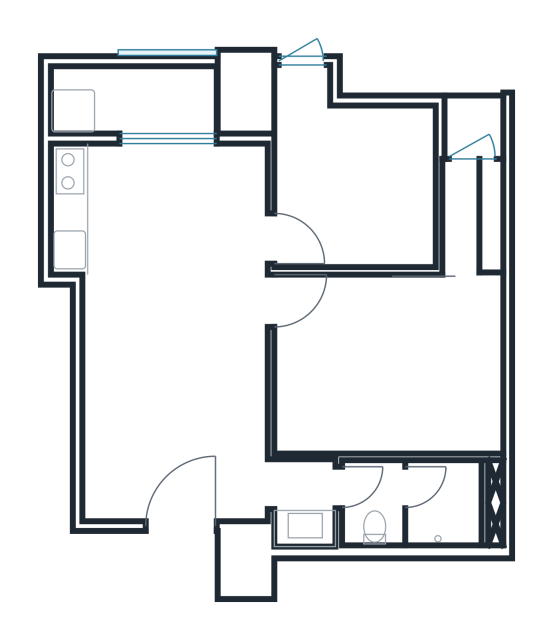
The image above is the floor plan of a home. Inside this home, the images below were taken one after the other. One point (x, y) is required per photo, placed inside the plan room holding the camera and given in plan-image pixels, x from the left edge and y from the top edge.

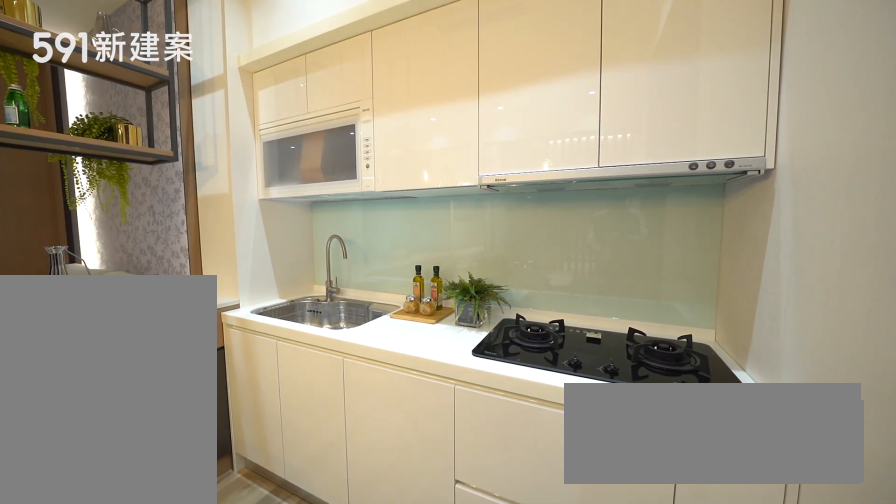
(88, 212)
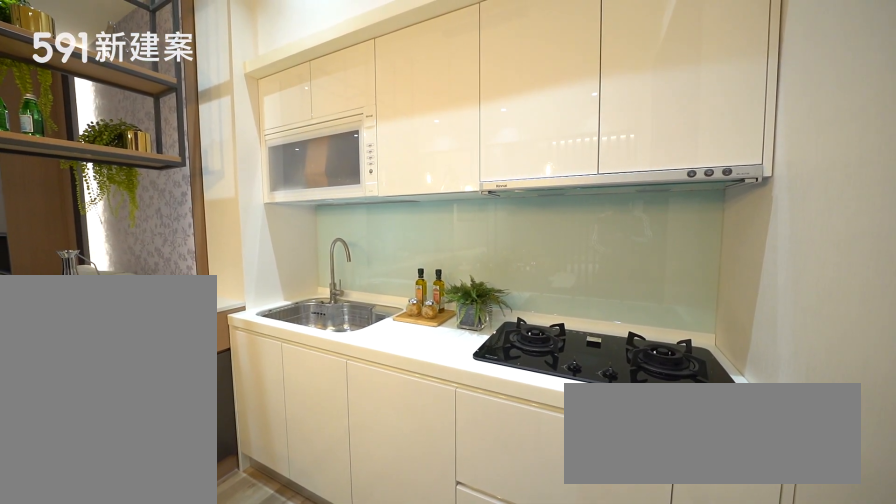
(88, 212)
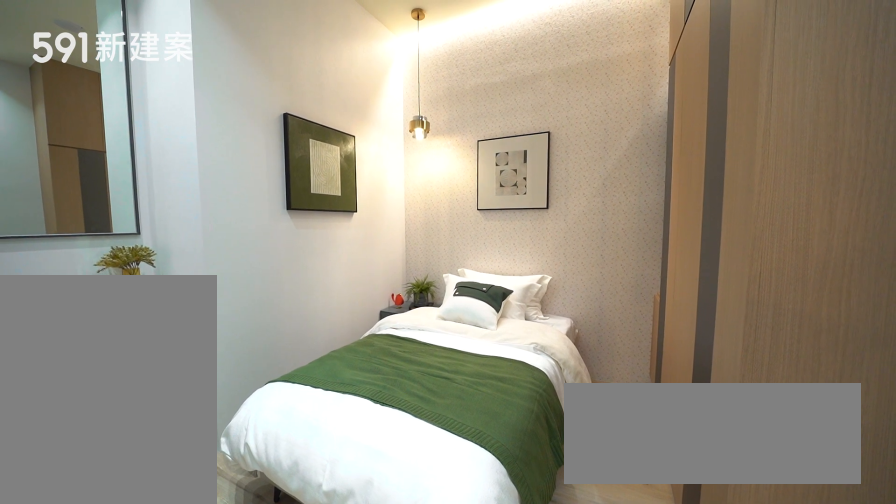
(358, 183)
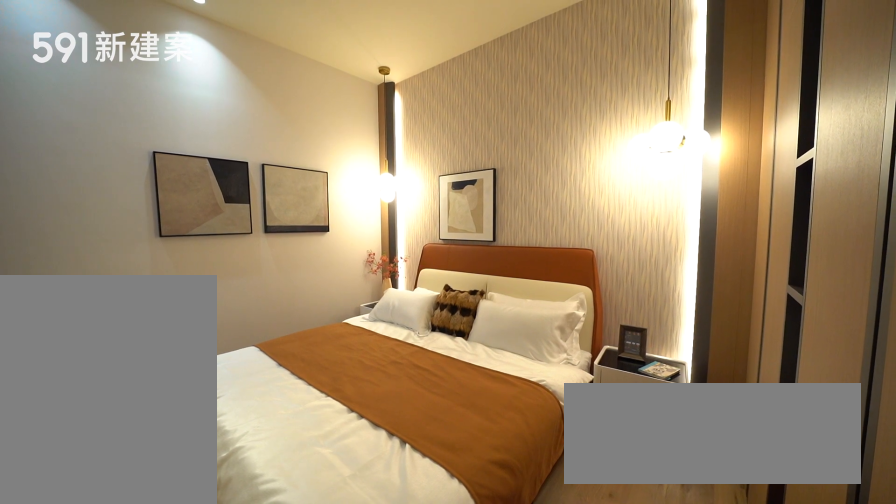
(389, 360)
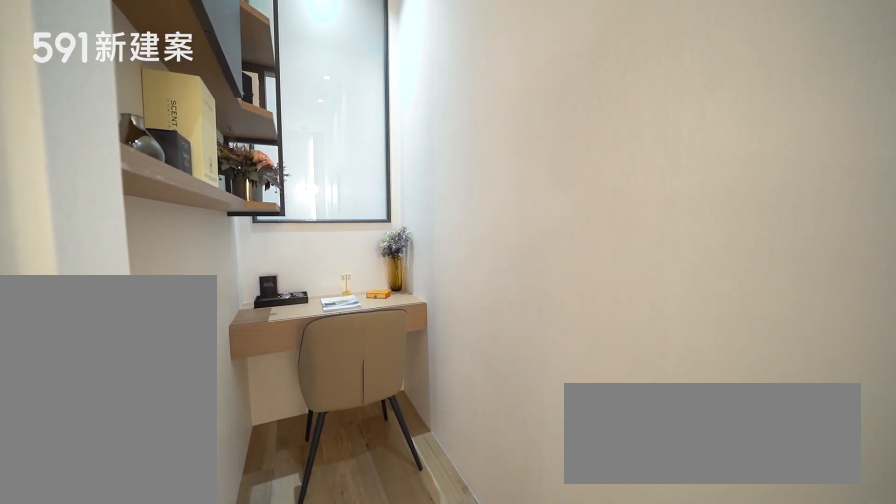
(470, 209)
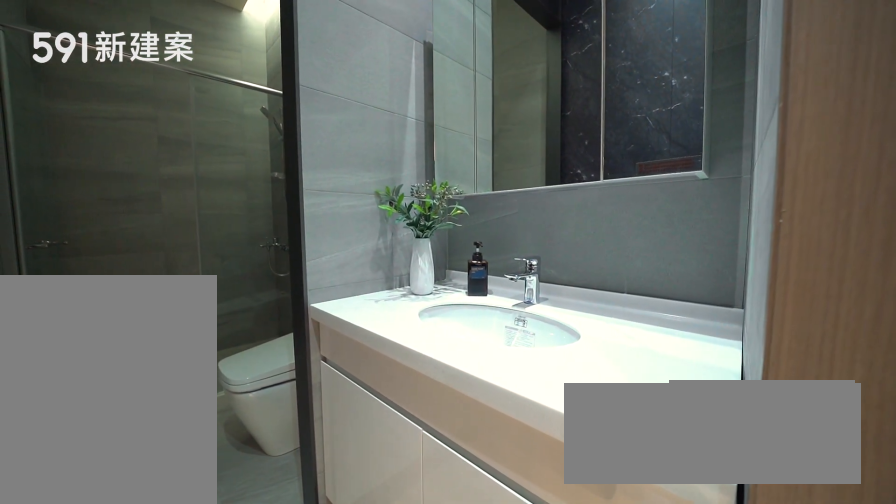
(394, 506)
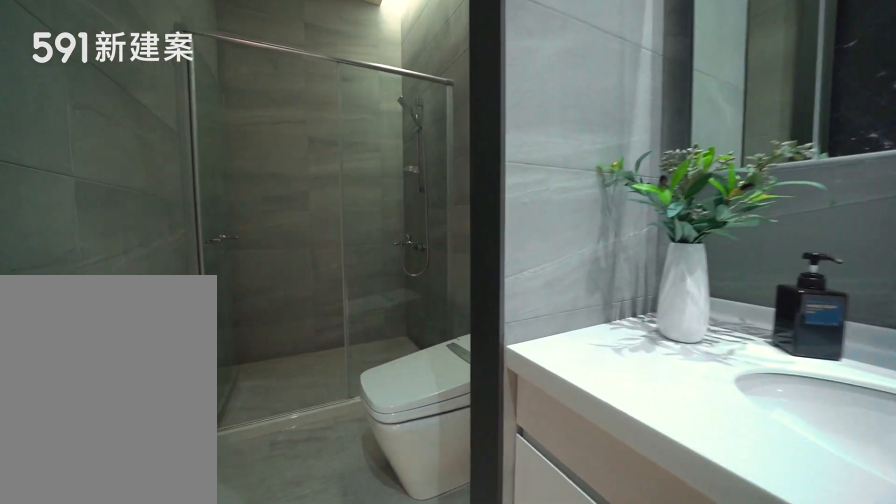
(394, 506)
